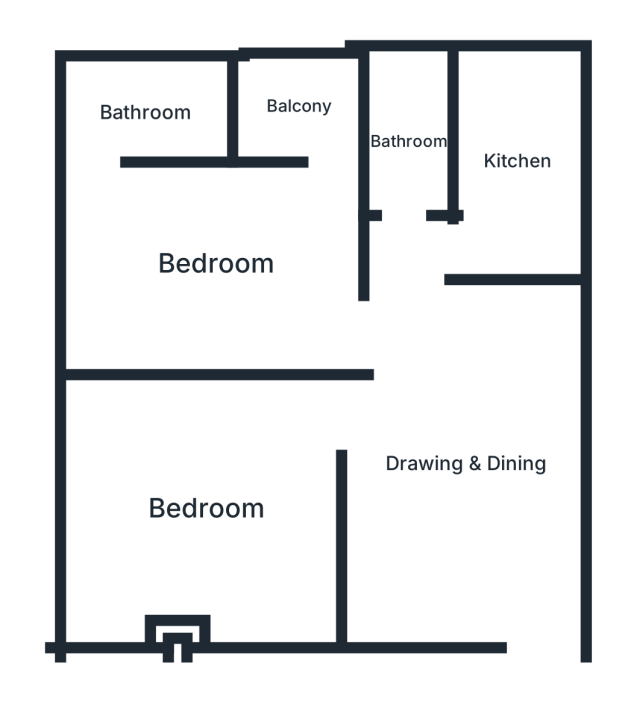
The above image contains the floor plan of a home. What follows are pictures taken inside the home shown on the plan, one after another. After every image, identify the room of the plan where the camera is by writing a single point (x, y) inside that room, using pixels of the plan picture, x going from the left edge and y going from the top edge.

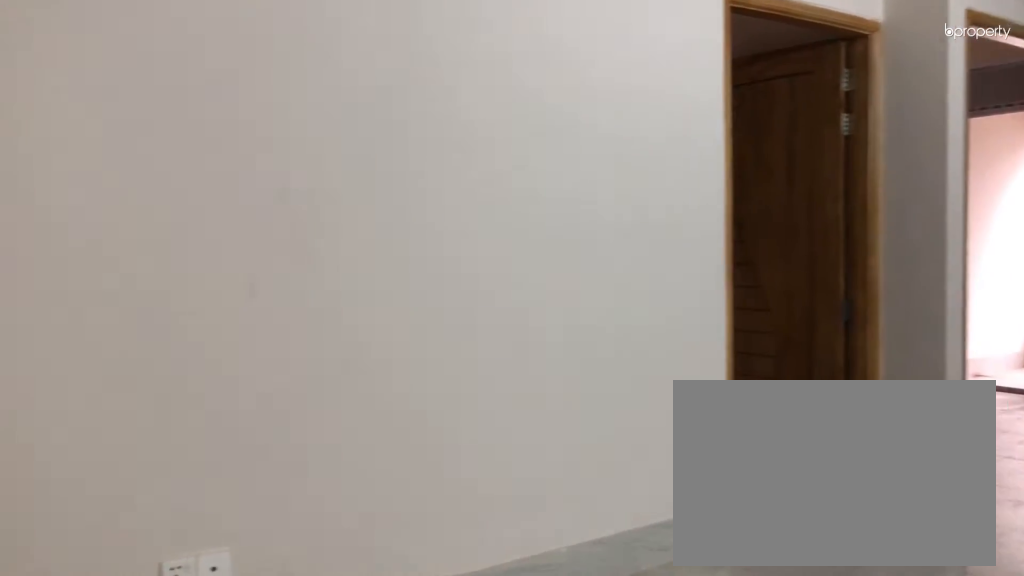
(465, 466)
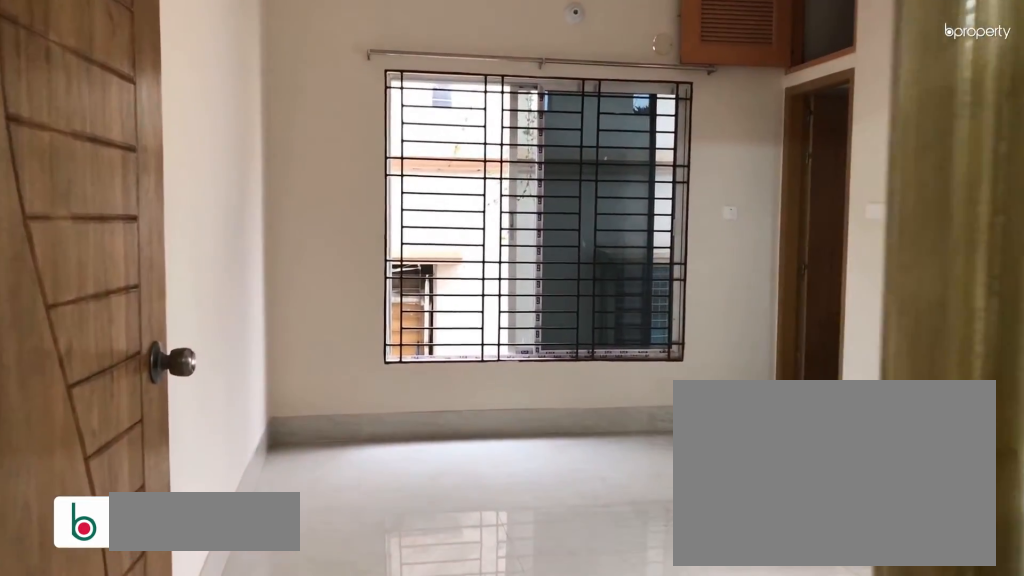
(218, 258)
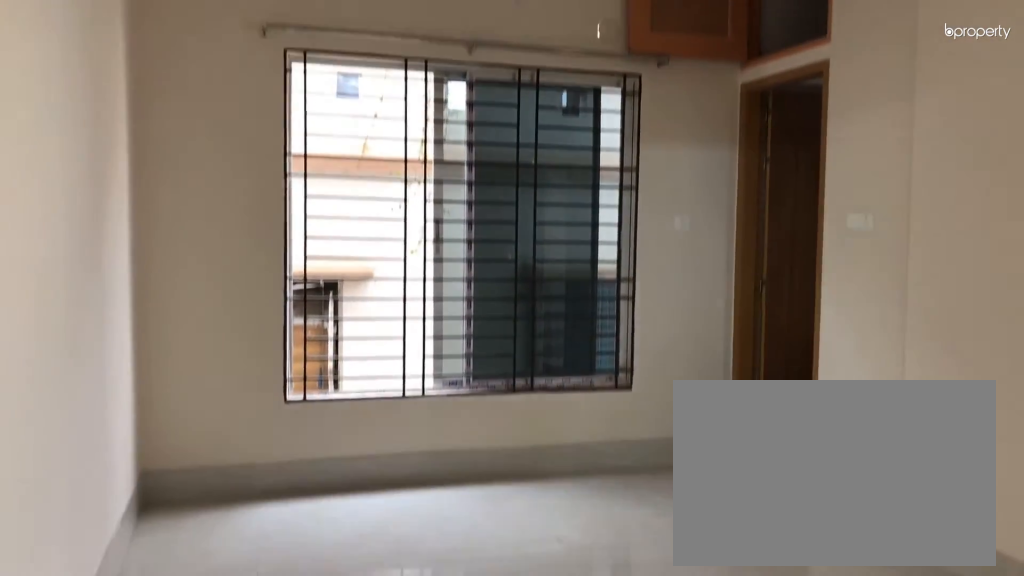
(218, 259)
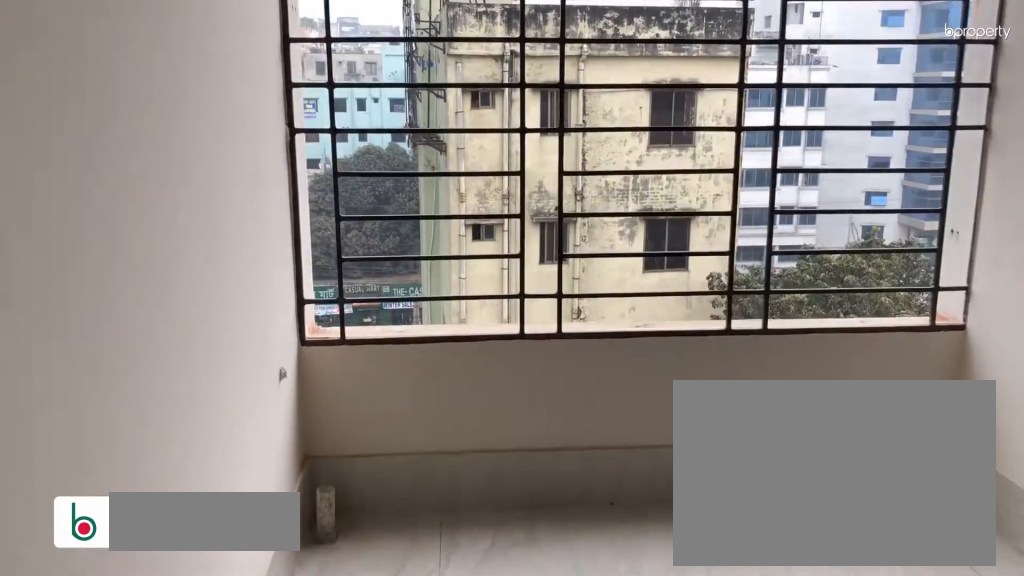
(299, 108)
